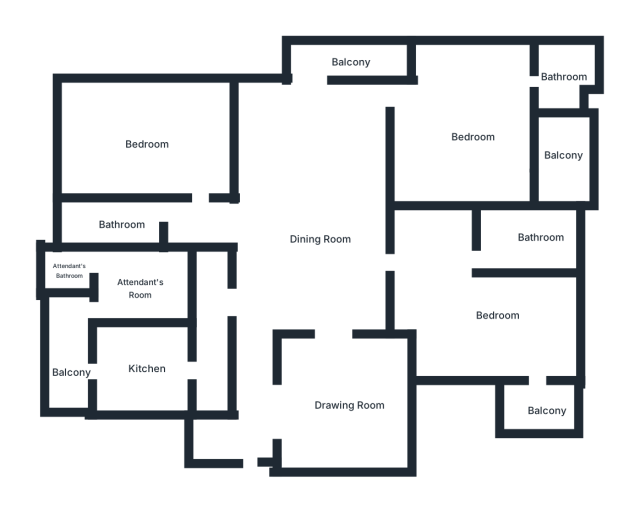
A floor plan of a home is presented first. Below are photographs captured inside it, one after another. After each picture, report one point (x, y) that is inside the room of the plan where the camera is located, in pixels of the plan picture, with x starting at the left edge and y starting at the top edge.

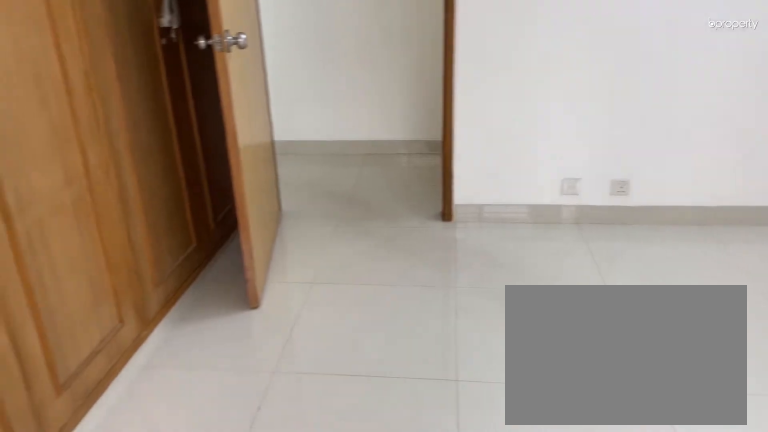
(146, 146)
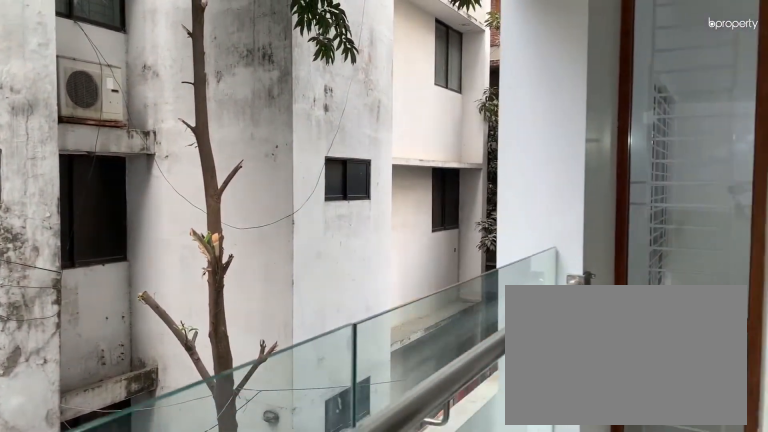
(347, 60)
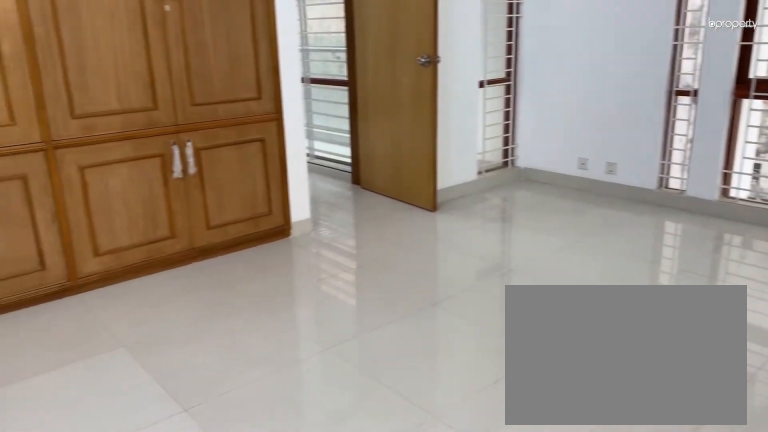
(474, 135)
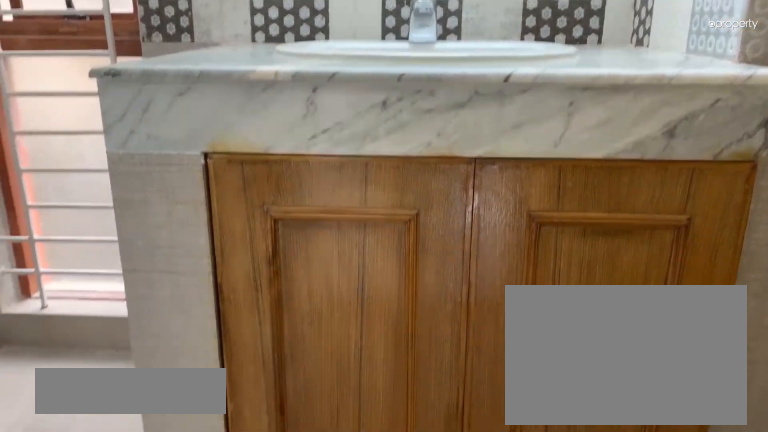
(566, 80)
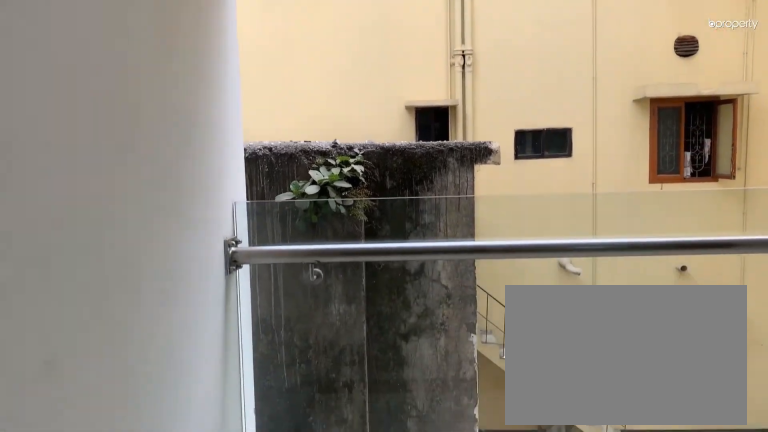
(566, 153)
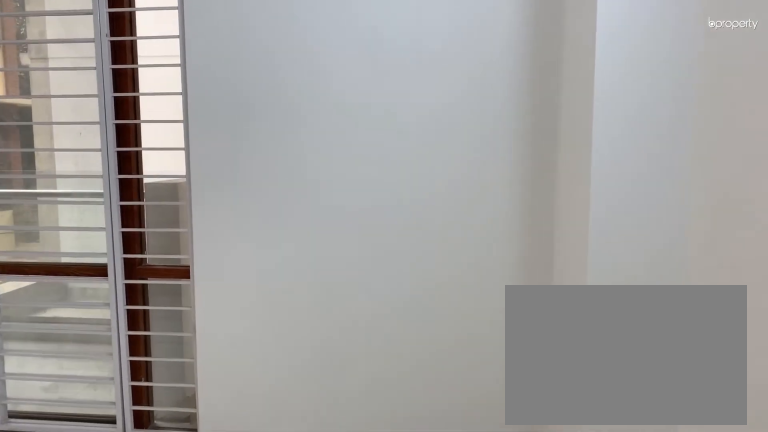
(498, 313)
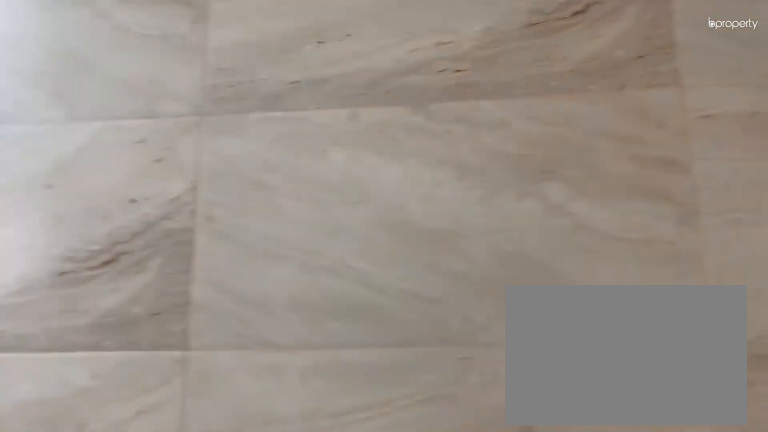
(538, 239)
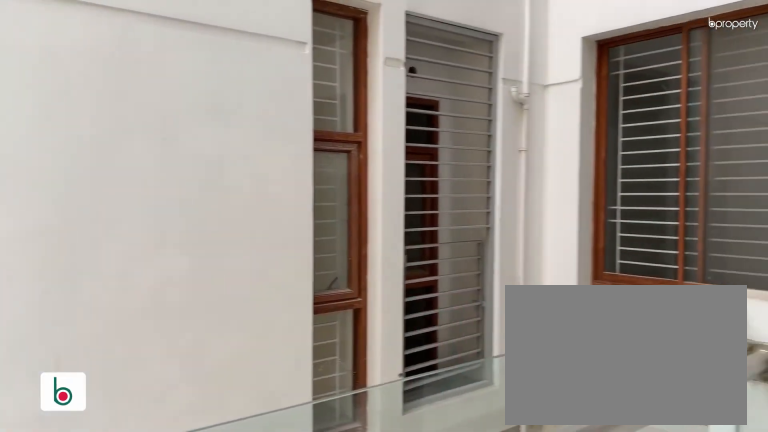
(542, 407)
